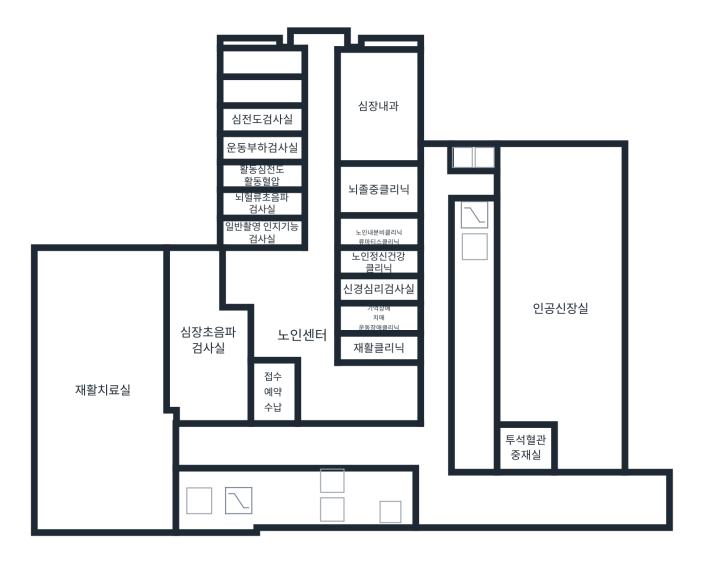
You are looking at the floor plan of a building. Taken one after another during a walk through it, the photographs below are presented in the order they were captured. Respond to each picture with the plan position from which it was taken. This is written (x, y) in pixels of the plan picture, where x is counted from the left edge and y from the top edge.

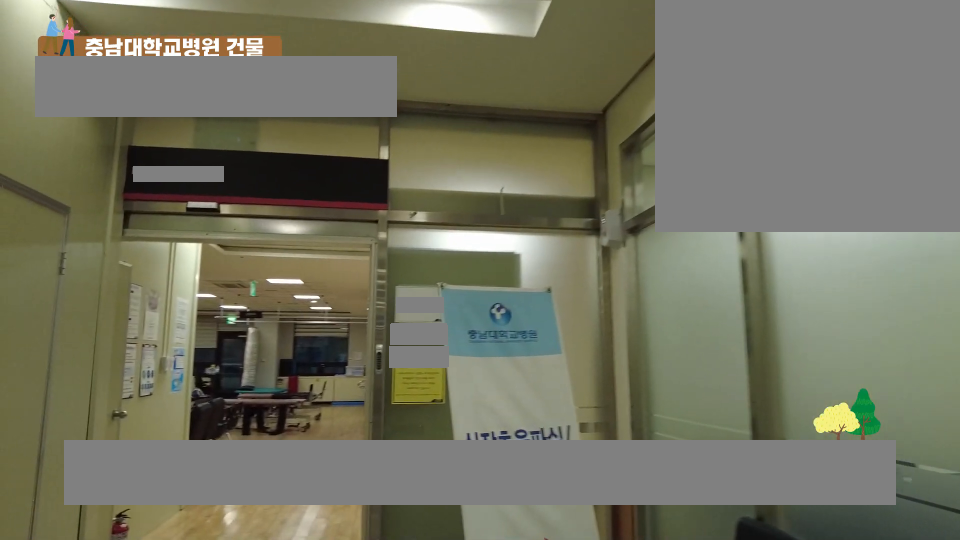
(254, 470)
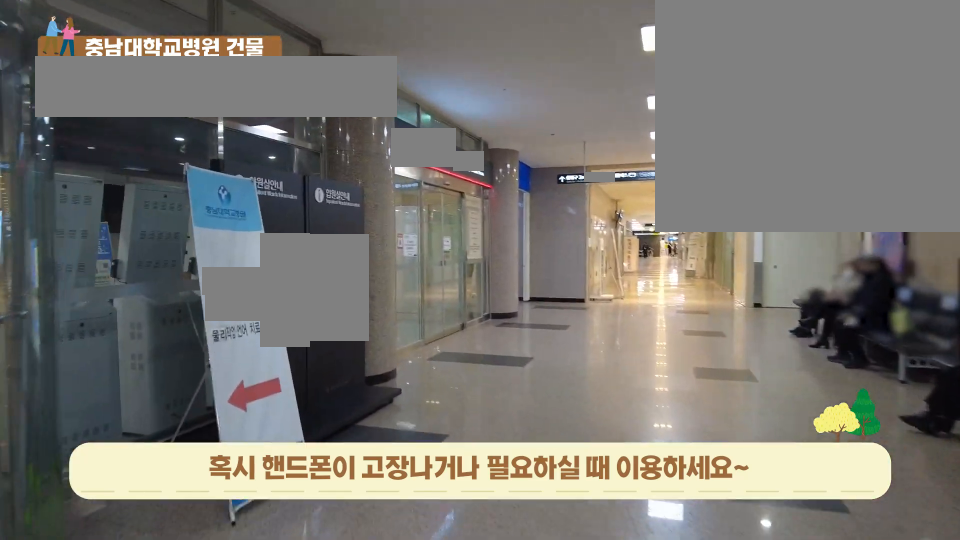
(283, 450)
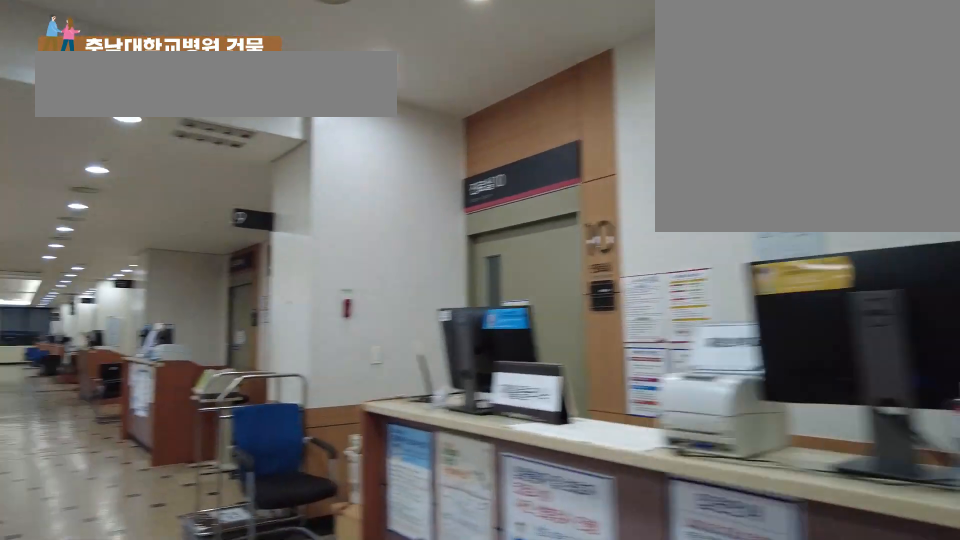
(333, 362)
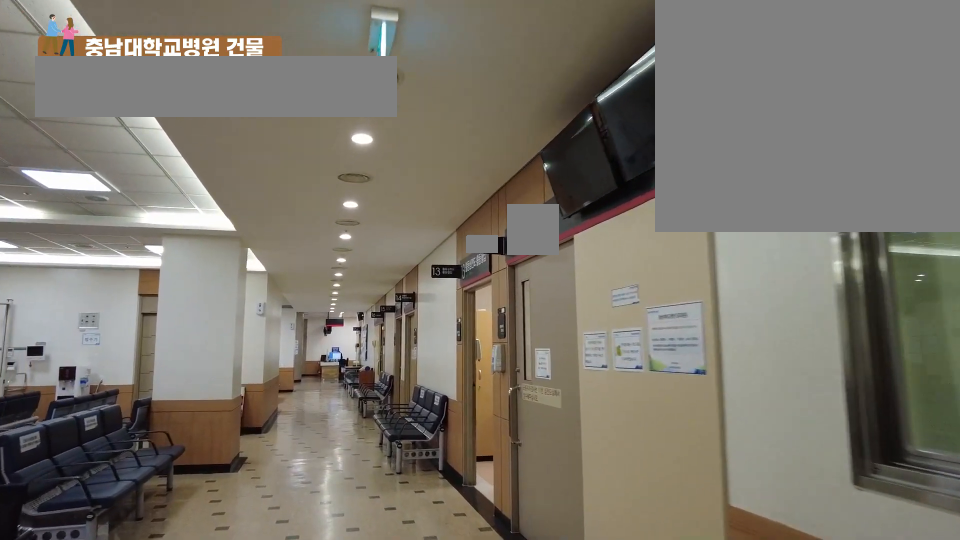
(313, 185)
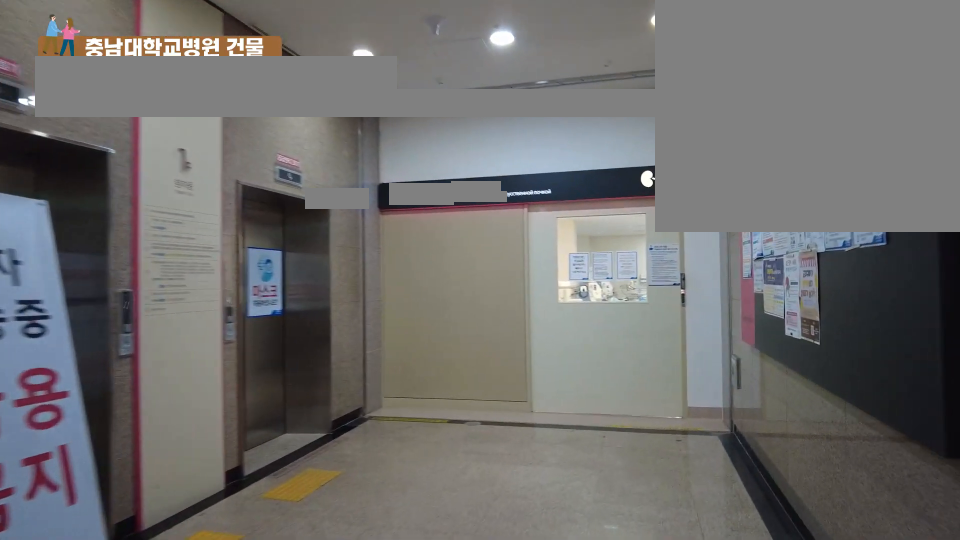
(437, 228)
